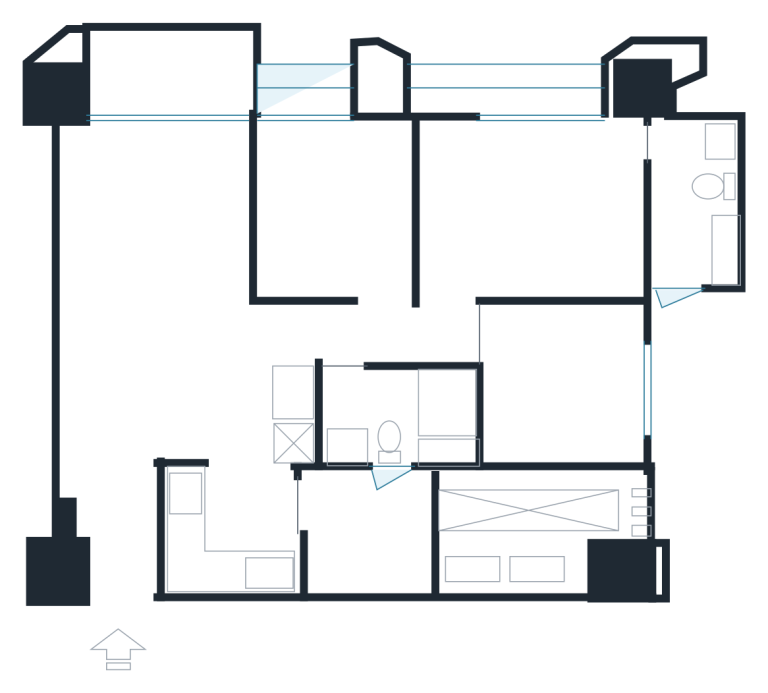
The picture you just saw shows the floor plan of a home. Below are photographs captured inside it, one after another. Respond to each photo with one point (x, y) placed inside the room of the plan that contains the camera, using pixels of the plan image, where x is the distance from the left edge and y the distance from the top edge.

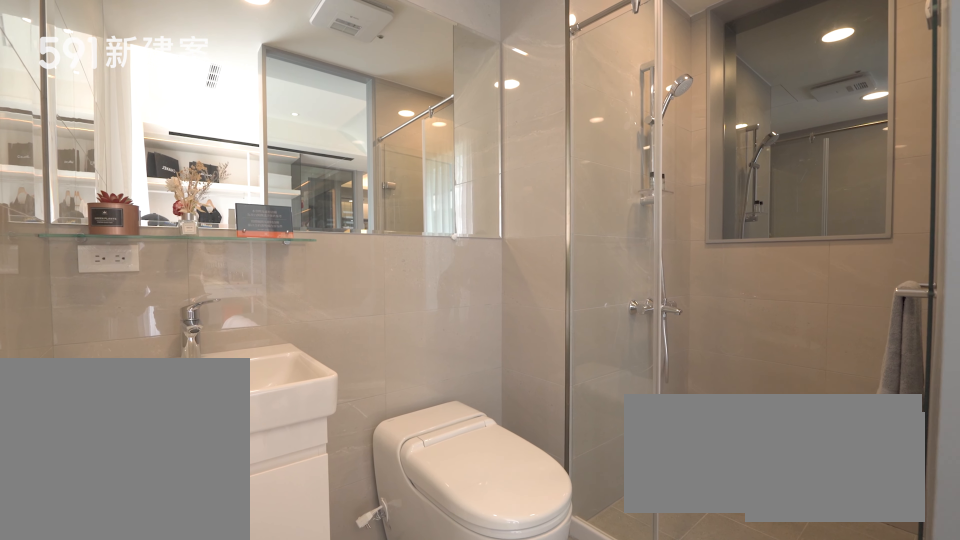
(689, 204)
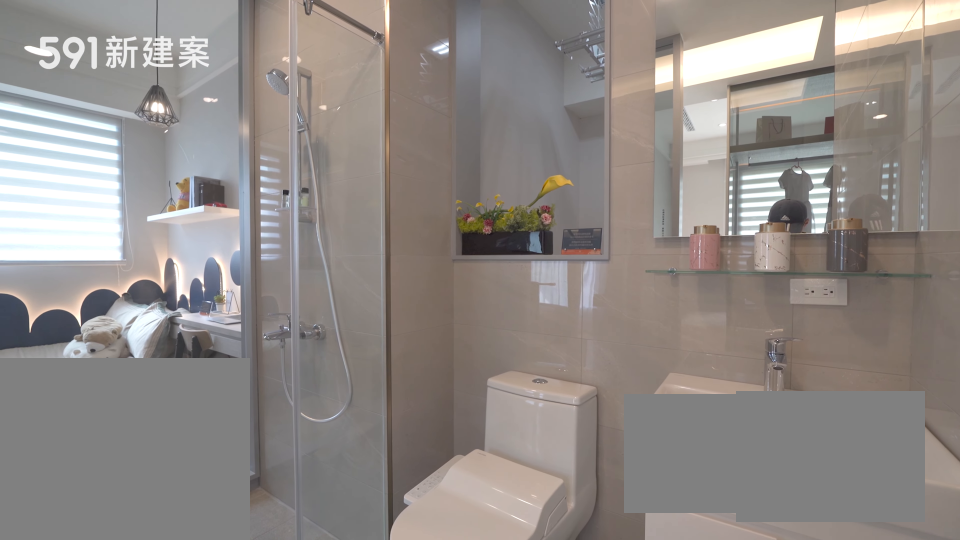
(397, 415)
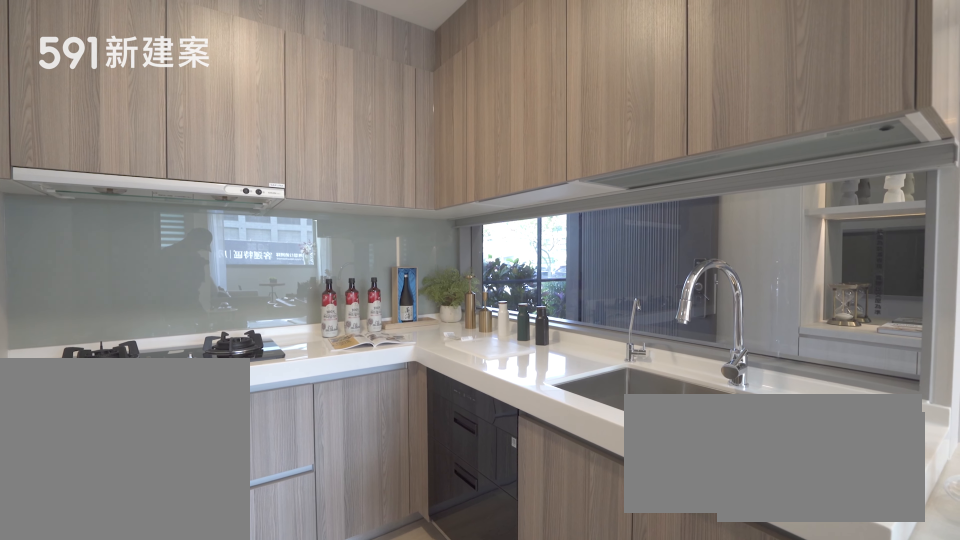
(229, 532)
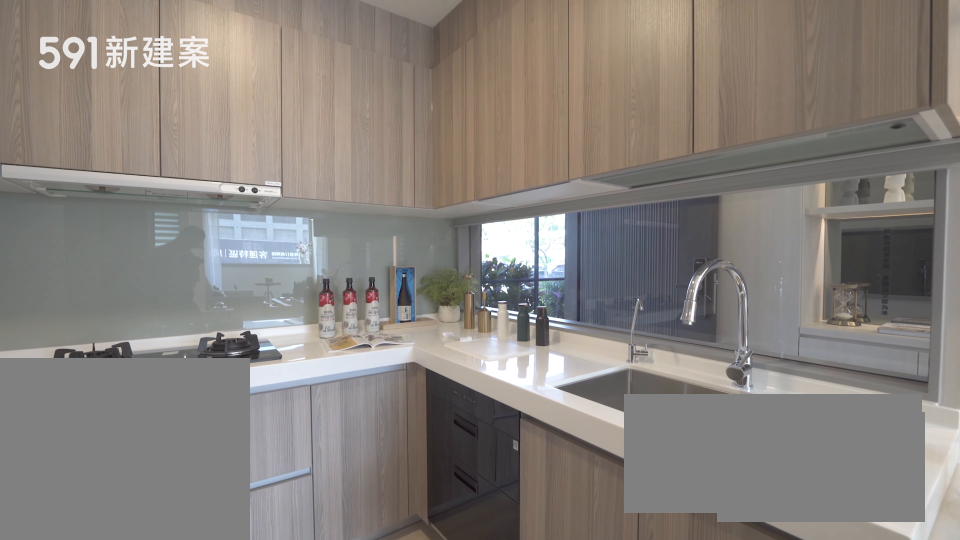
(229, 532)
